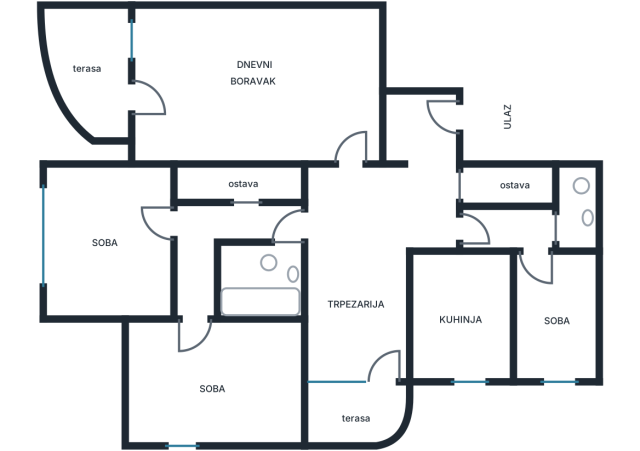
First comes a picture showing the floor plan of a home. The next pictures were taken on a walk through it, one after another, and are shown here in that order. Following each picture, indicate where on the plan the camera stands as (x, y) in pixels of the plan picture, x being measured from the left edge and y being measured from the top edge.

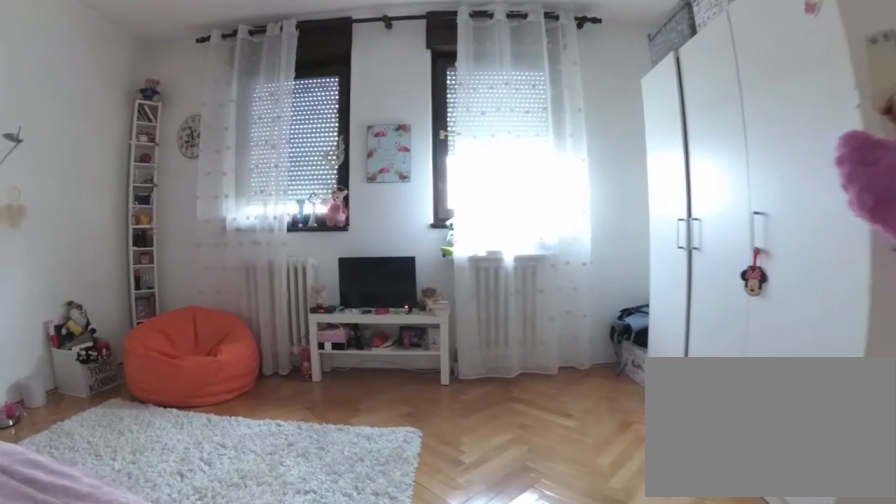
(170, 221)
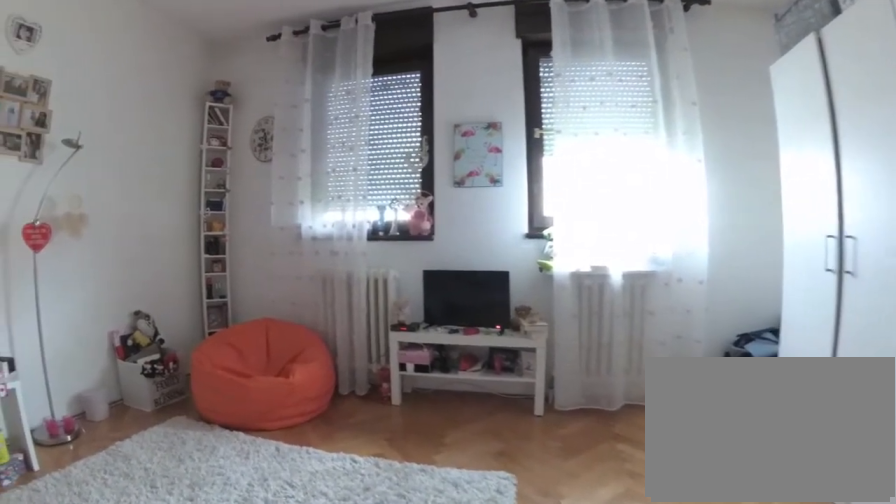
(155, 218)
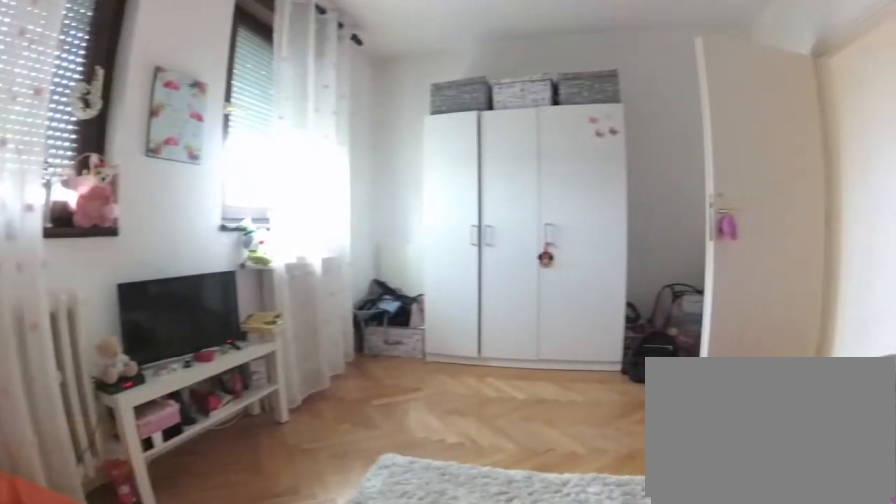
(136, 297)
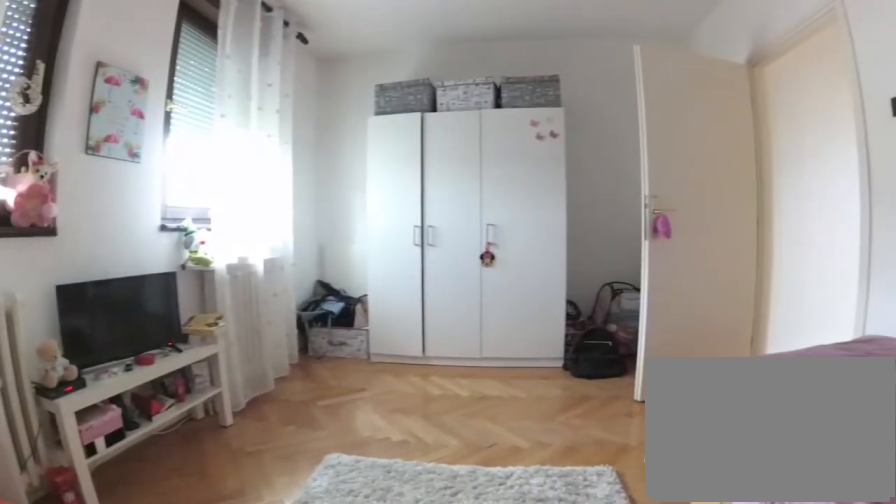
(132, 302)
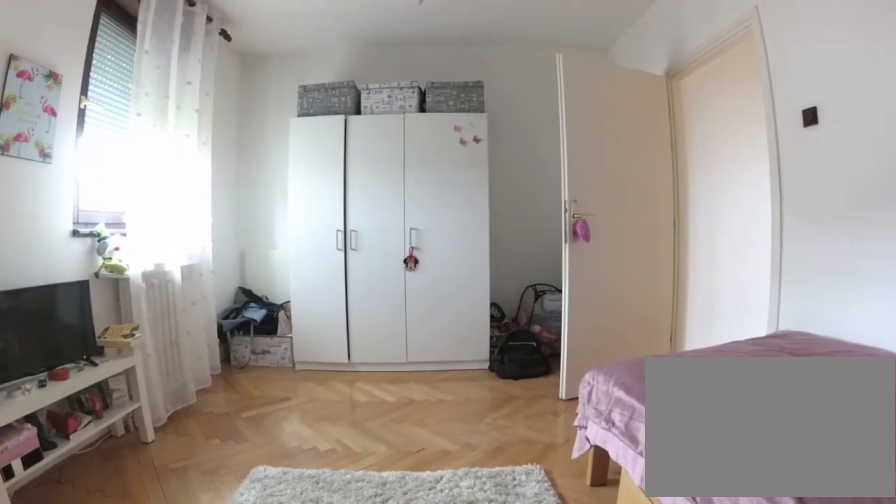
(120, 306)
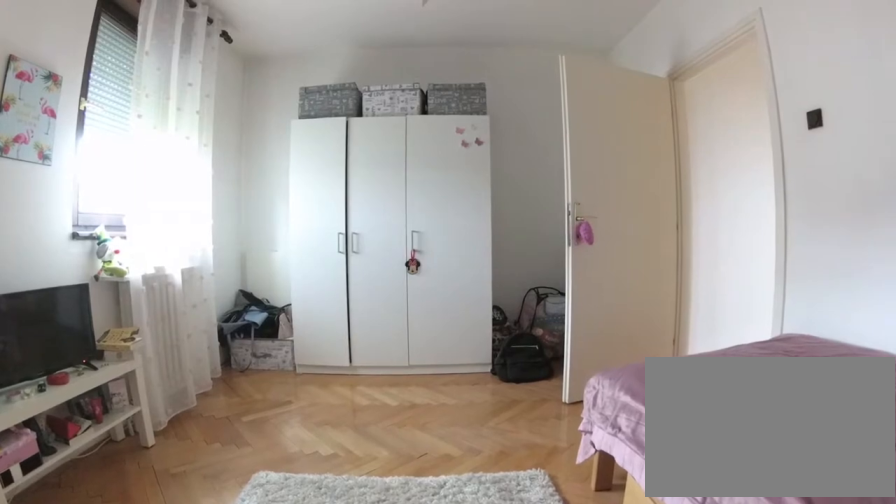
(120, 306)
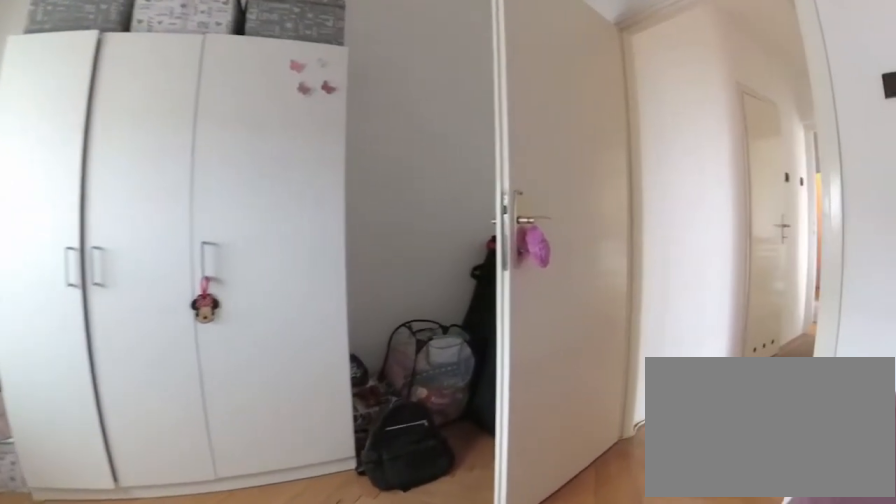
(114, 268)
